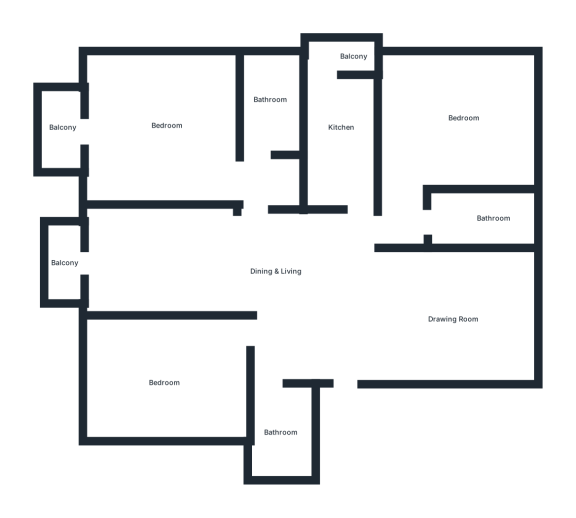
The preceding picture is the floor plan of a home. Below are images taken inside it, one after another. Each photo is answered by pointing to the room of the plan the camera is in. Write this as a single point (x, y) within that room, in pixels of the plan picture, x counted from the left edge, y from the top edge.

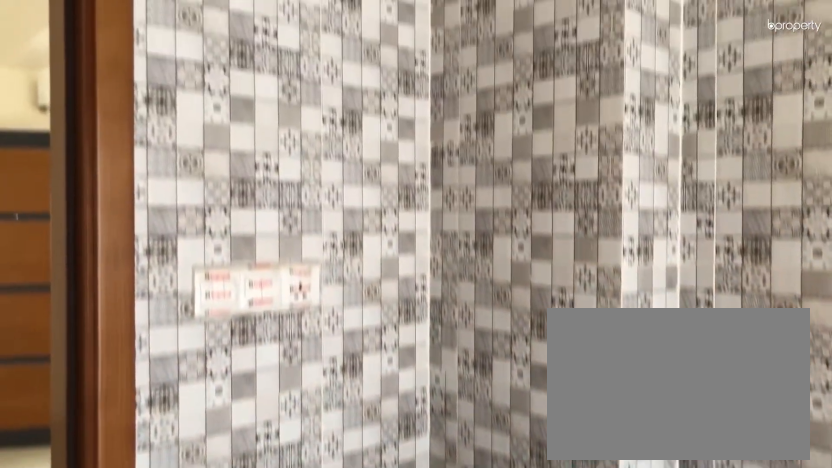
(339, 136)
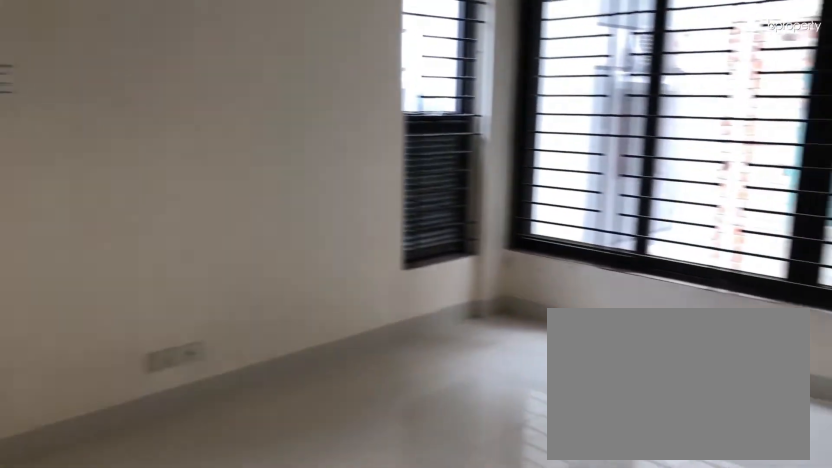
(460, 120)
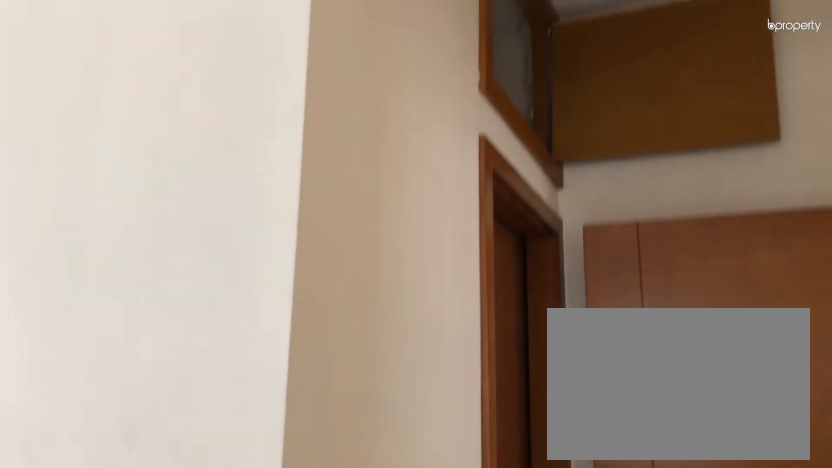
(460, 120)
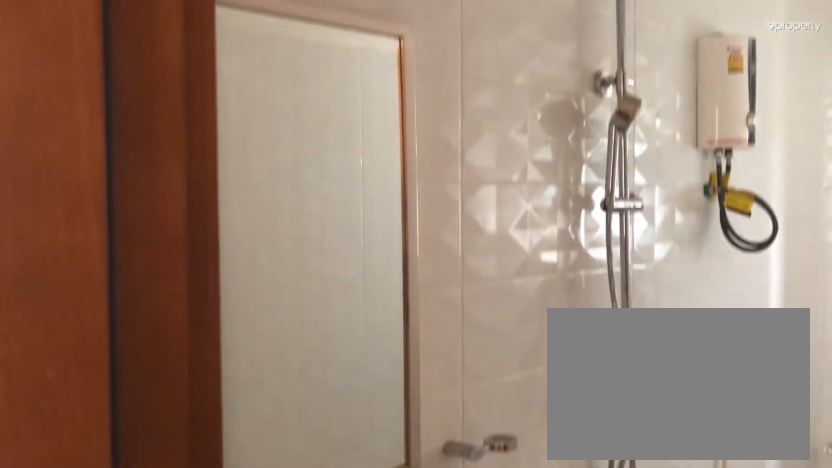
(482, 216)
